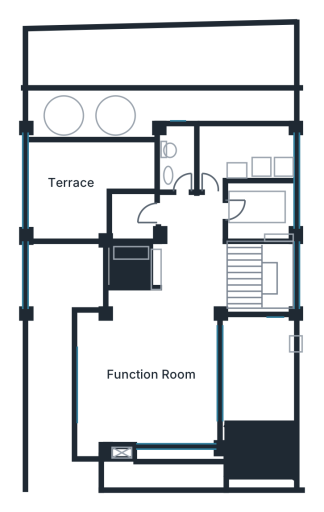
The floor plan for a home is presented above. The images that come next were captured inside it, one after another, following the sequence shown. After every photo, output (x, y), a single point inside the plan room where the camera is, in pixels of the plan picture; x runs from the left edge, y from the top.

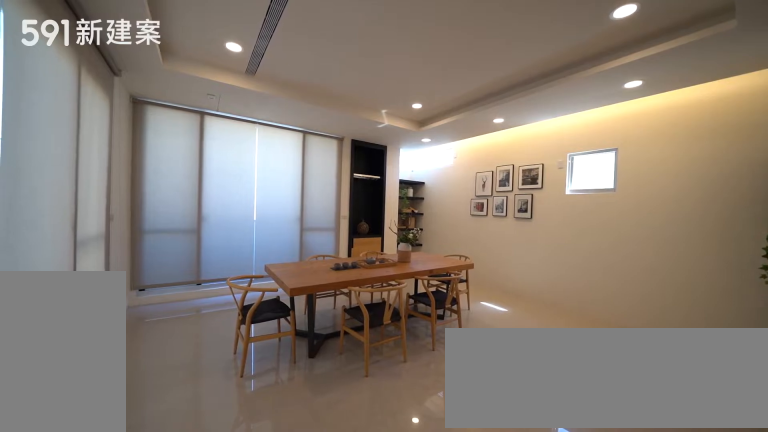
(148, 373)
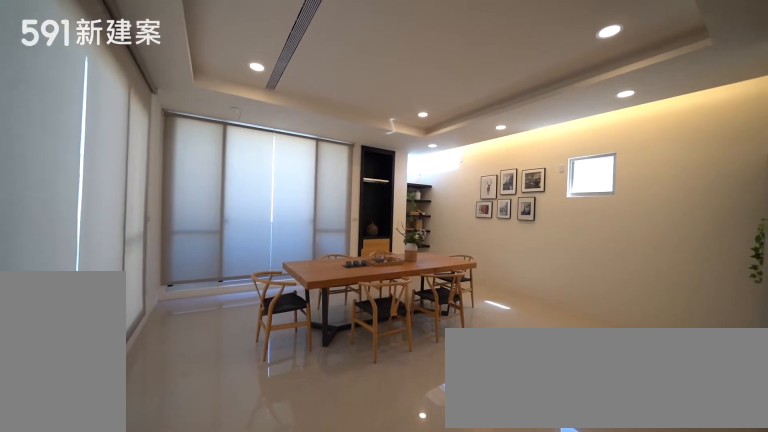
(148, 373)
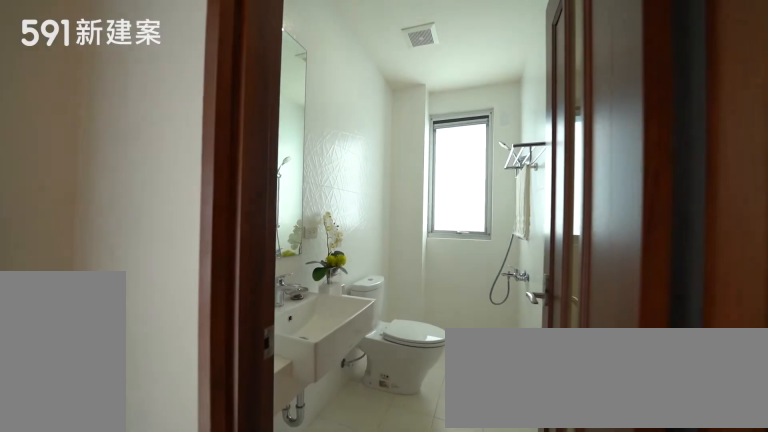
(179, 152)
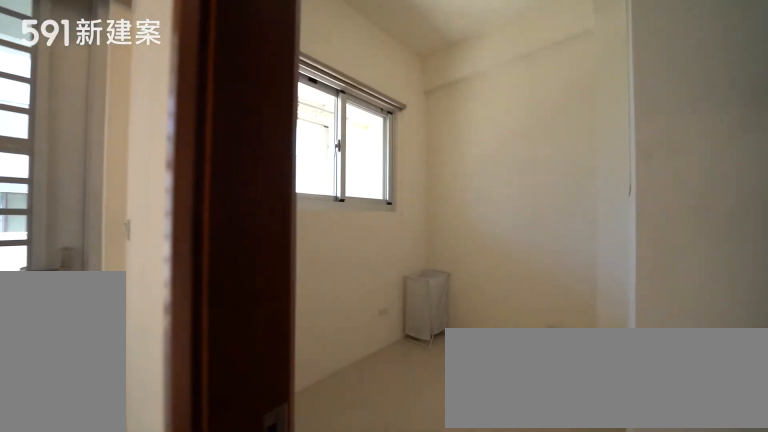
(265, 210)
